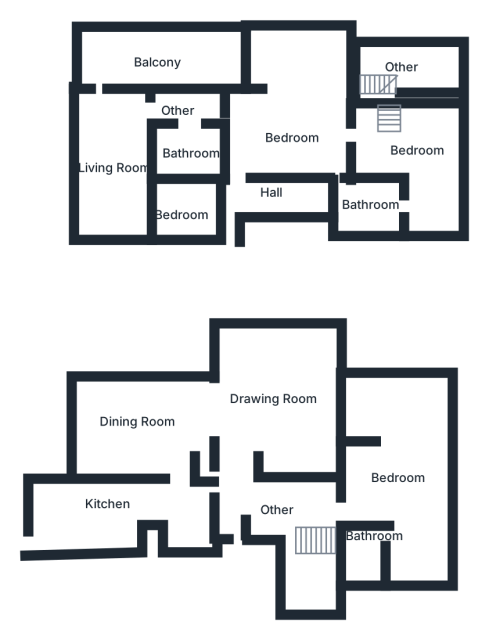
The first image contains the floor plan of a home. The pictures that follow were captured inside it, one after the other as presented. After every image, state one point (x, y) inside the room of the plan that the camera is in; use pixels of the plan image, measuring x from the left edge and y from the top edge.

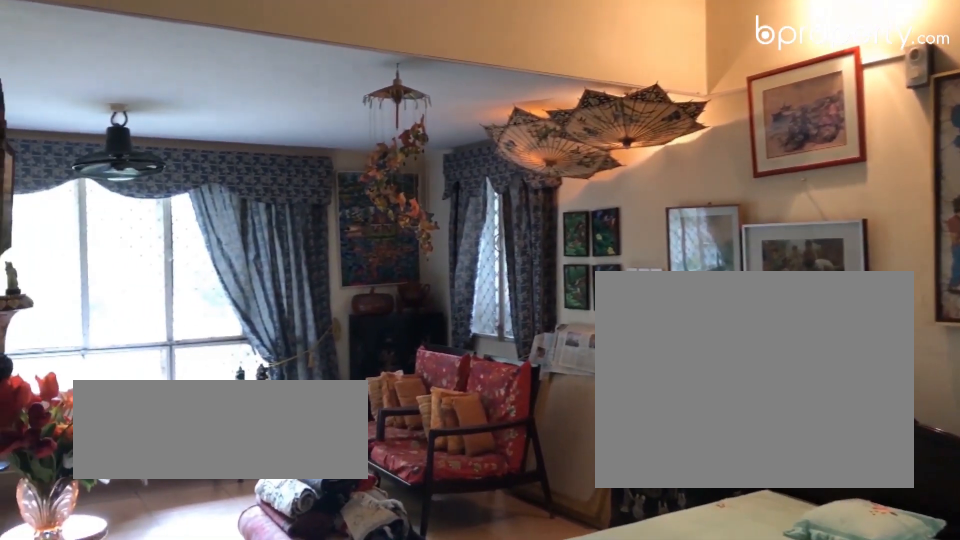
(403, 482)
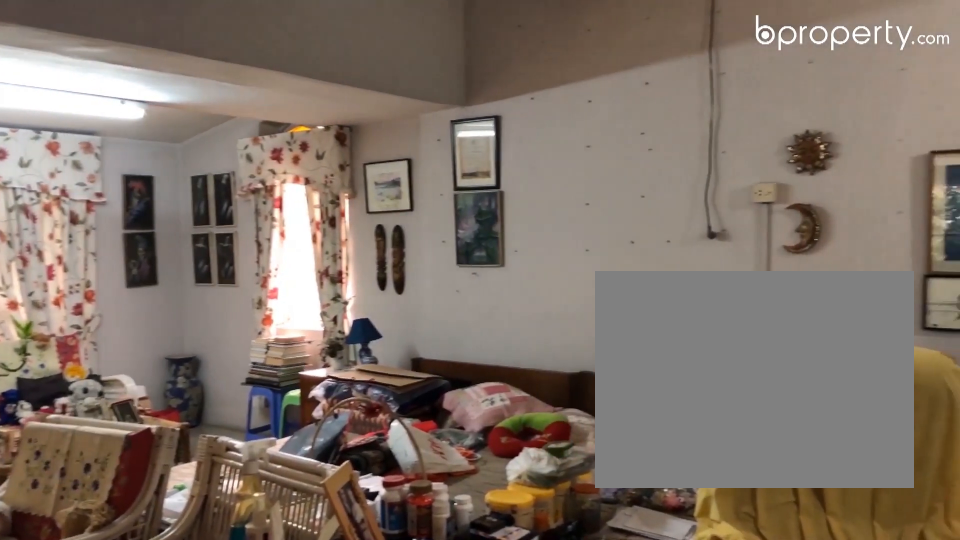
(307, 111)
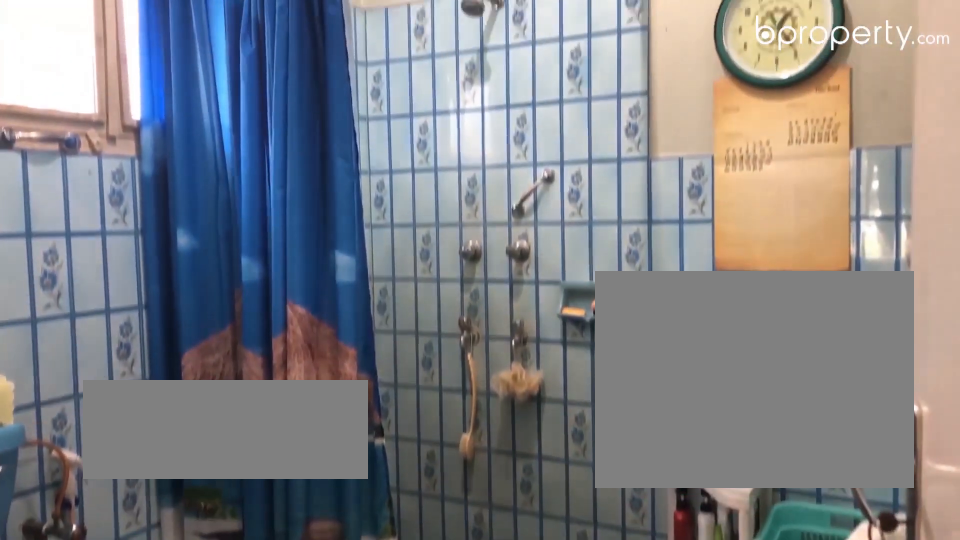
(372, 200)
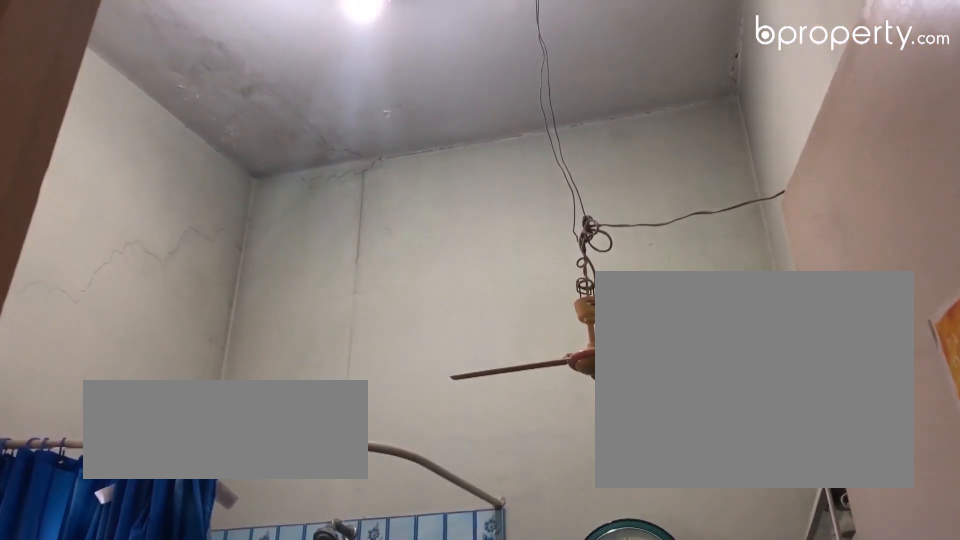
(372, 200)
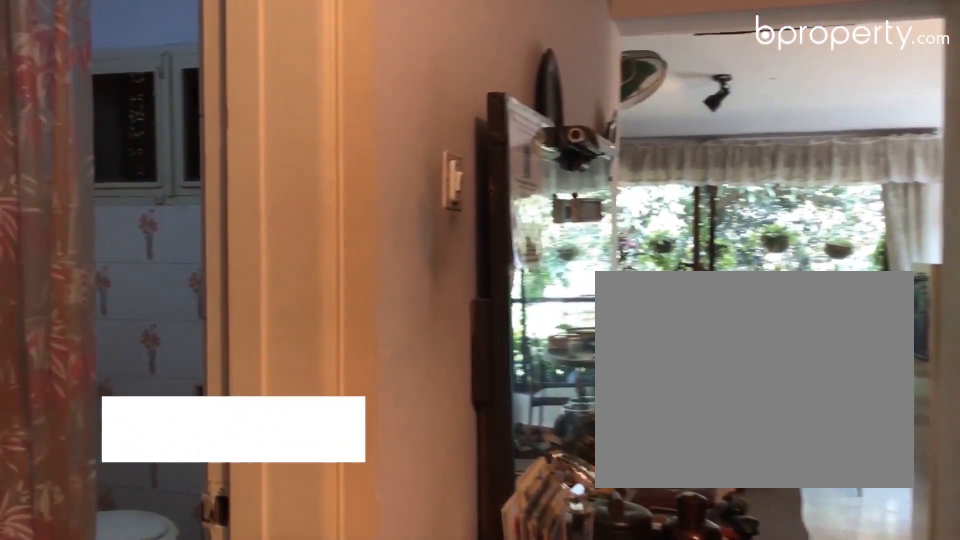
(206, 120)
